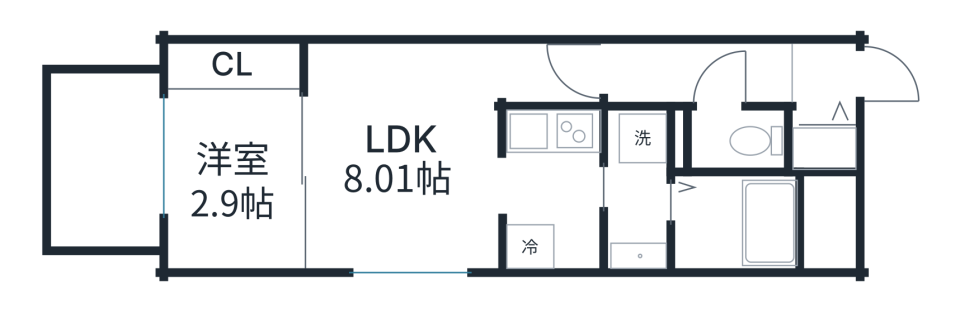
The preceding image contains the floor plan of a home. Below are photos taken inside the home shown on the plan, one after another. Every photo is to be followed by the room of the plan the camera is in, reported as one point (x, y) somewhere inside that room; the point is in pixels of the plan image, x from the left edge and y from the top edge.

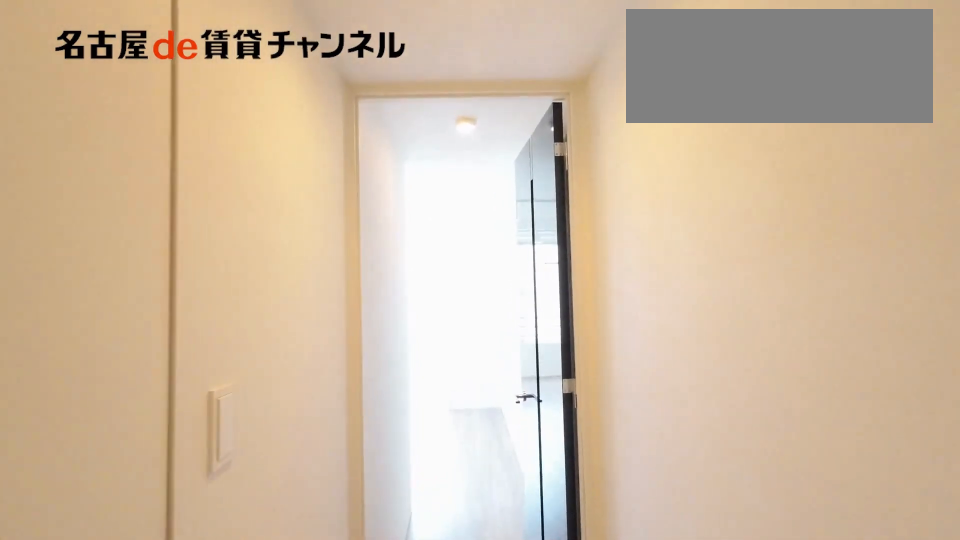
(824, 82)
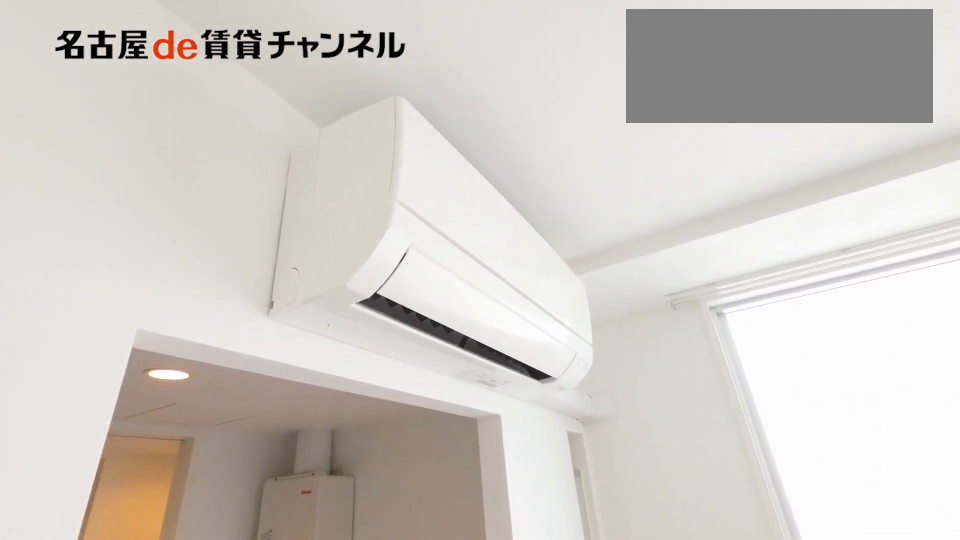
(418, 144)
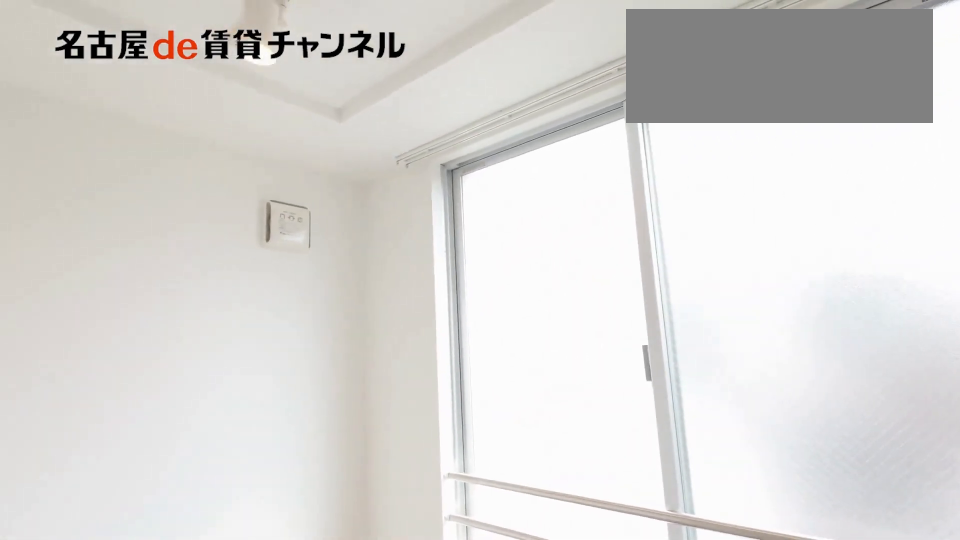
(231, 181)
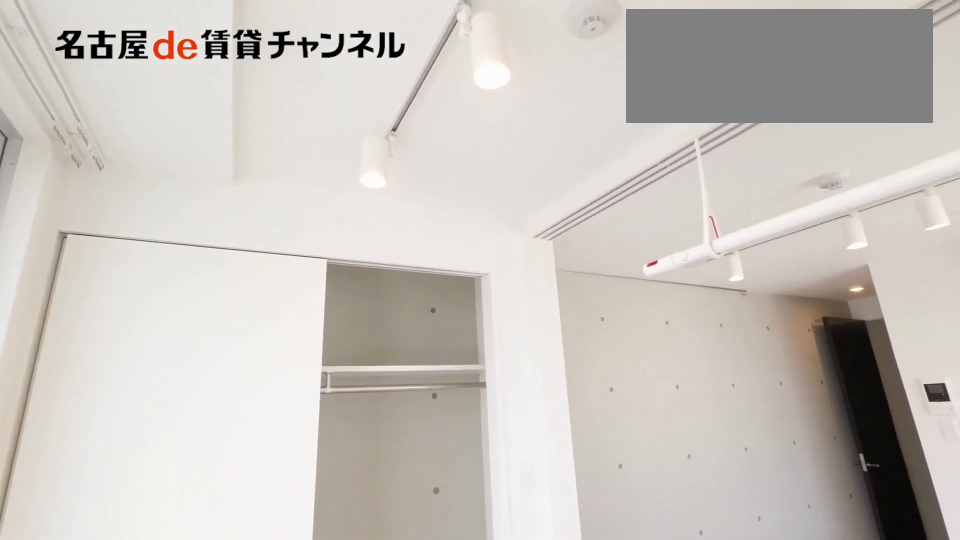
(231, 181)
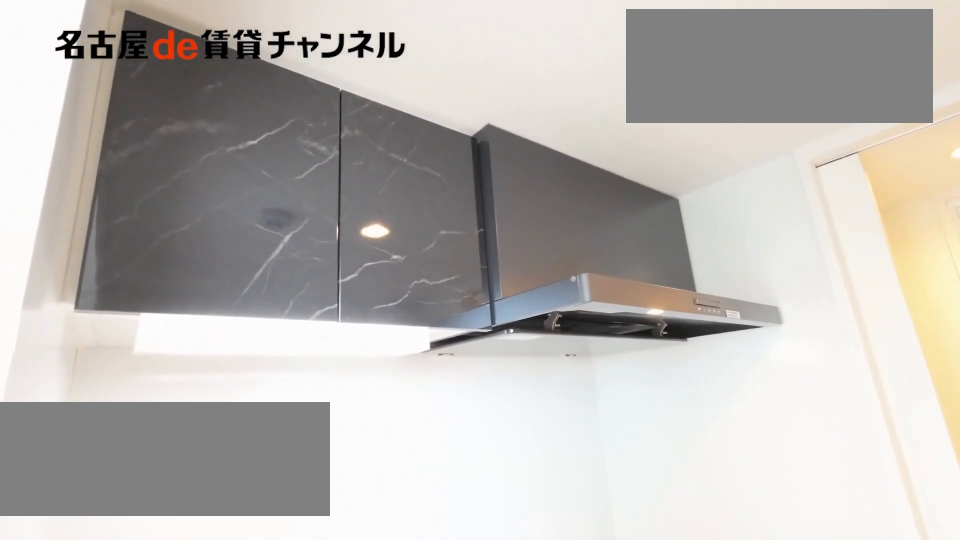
(553, 191)
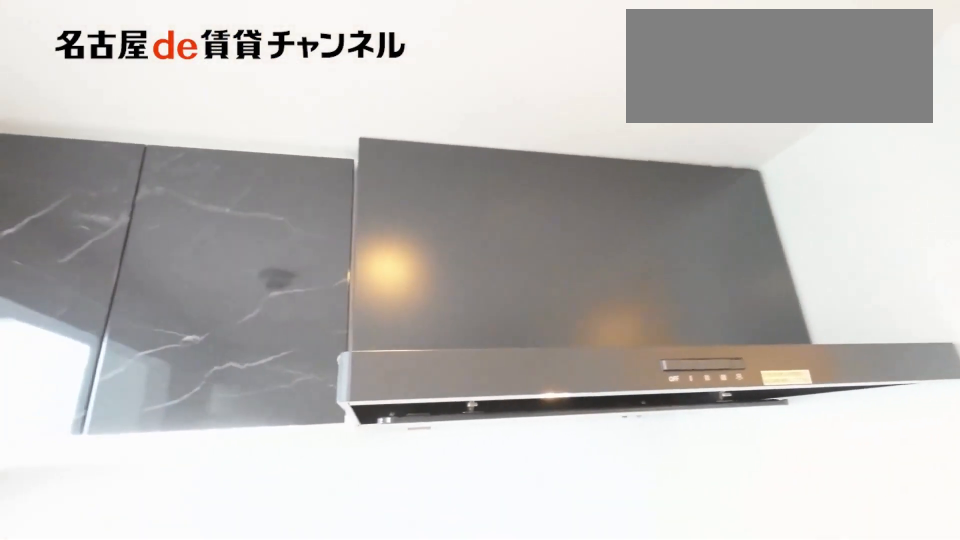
(553, 191)
